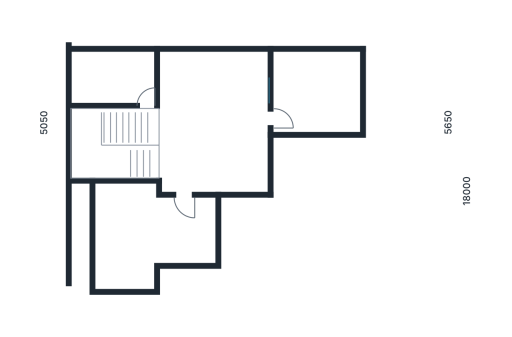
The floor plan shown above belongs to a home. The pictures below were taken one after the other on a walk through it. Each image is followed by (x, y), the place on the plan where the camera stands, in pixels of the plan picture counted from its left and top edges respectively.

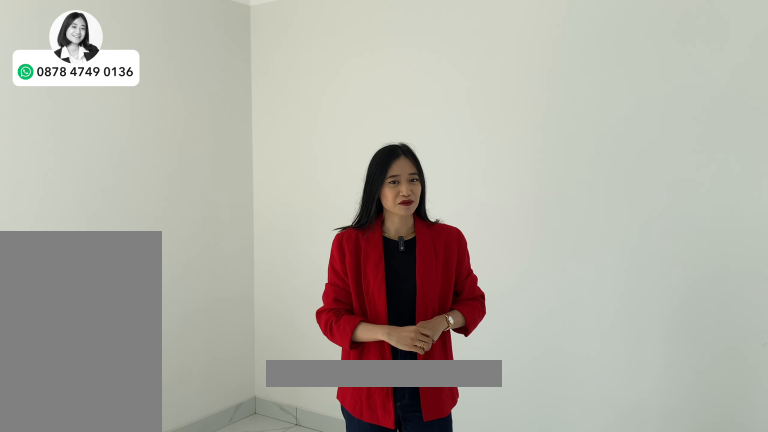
(199, 144)
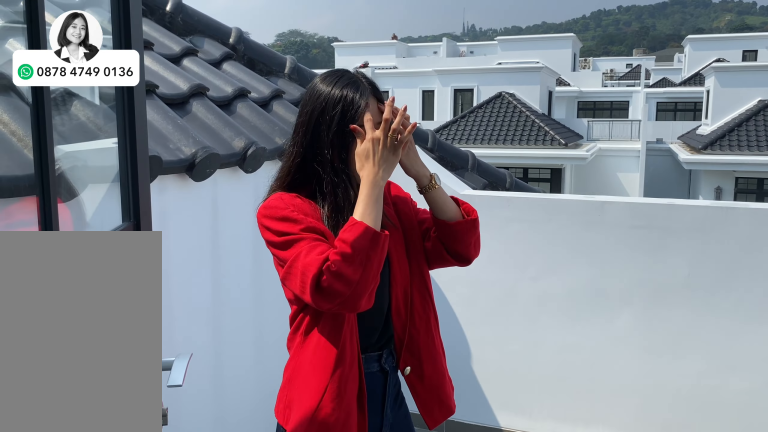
(139, 232)
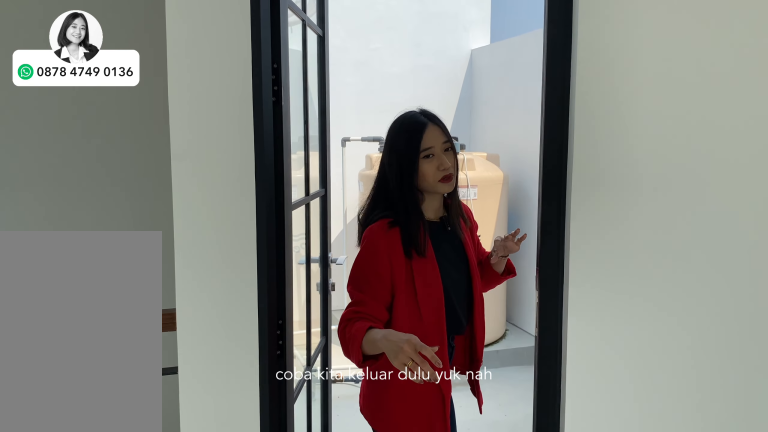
(210, 120)
